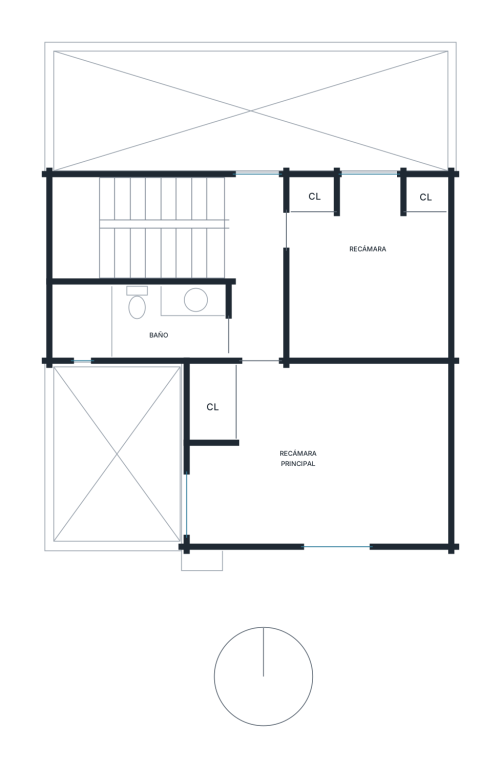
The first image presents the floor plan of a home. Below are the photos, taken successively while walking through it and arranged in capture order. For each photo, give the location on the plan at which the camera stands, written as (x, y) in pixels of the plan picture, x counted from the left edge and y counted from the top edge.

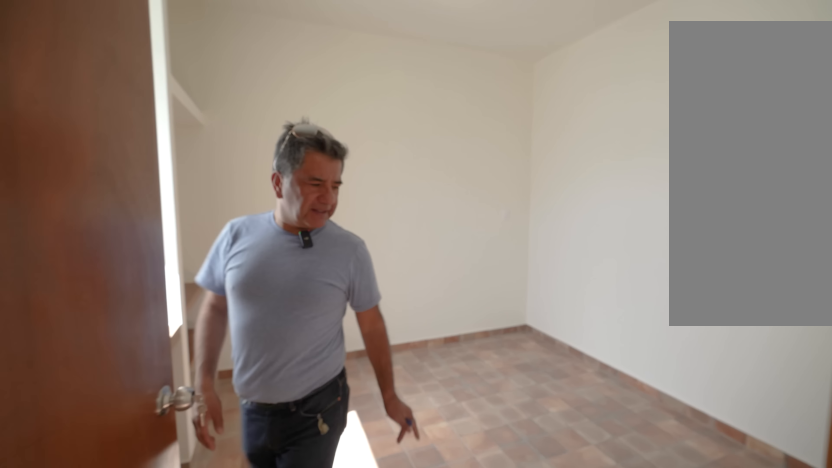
(222, 196)
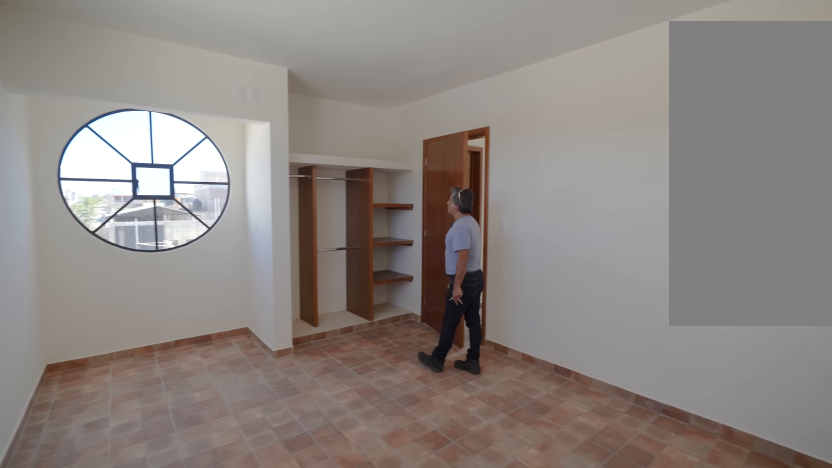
(356, 467)
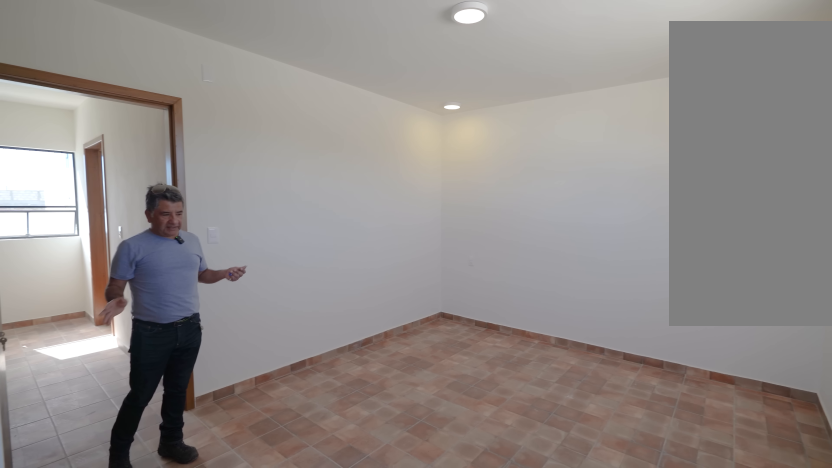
(272, 441)
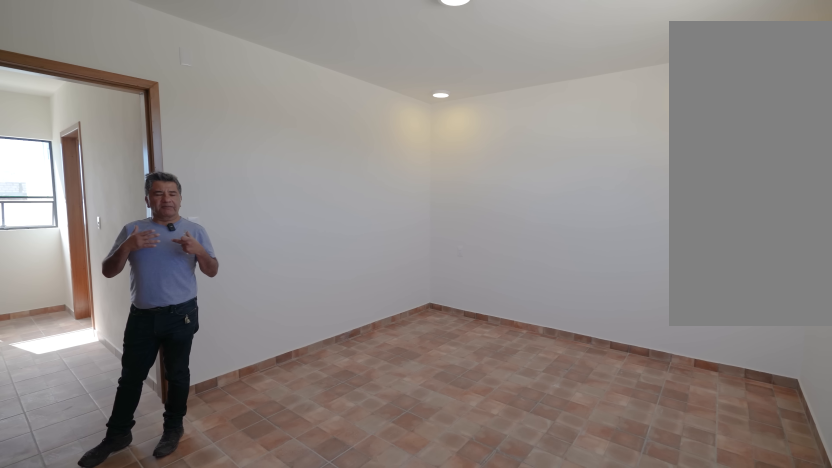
(262, 446)
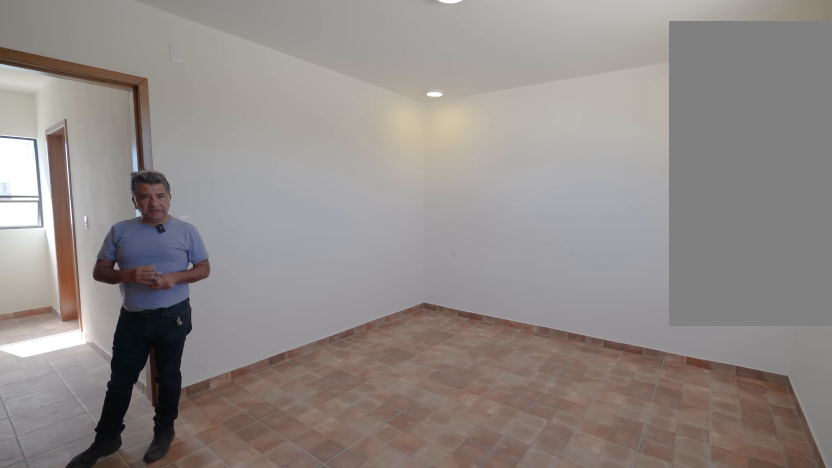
(262, 447)
